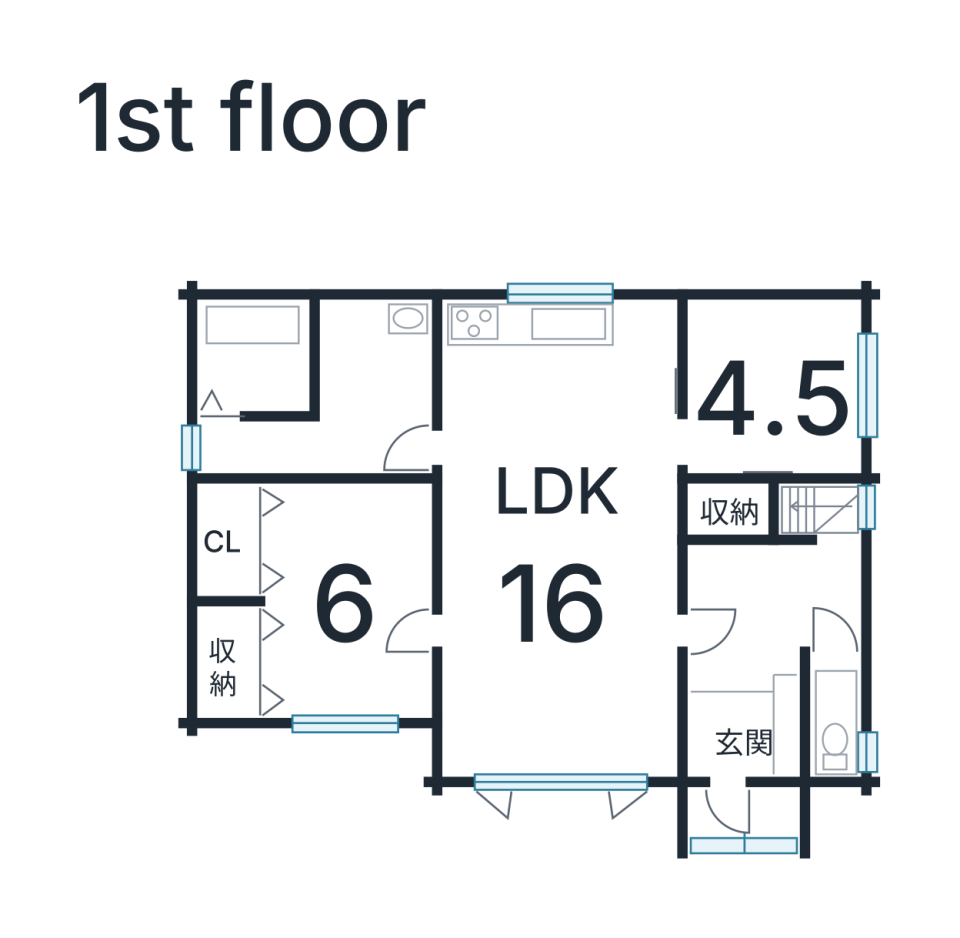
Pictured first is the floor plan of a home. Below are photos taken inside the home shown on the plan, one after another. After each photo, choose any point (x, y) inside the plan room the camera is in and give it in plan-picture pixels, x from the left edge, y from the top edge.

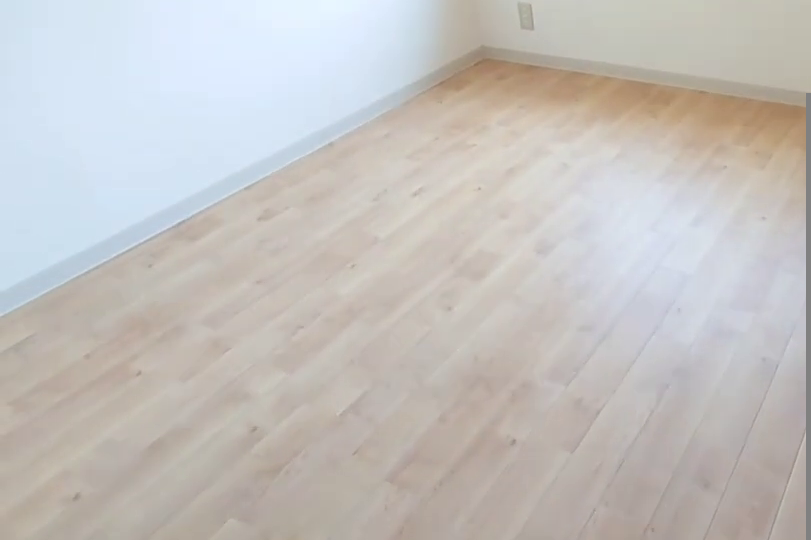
(769, 394)
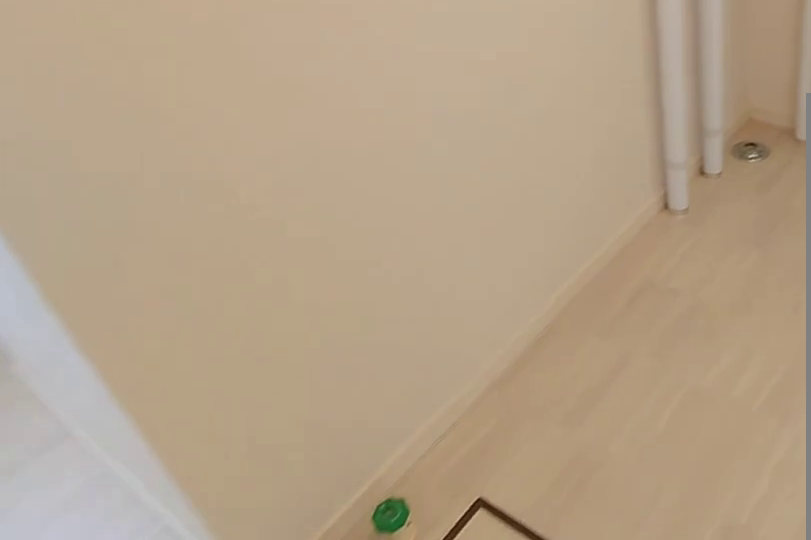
(368, 399)
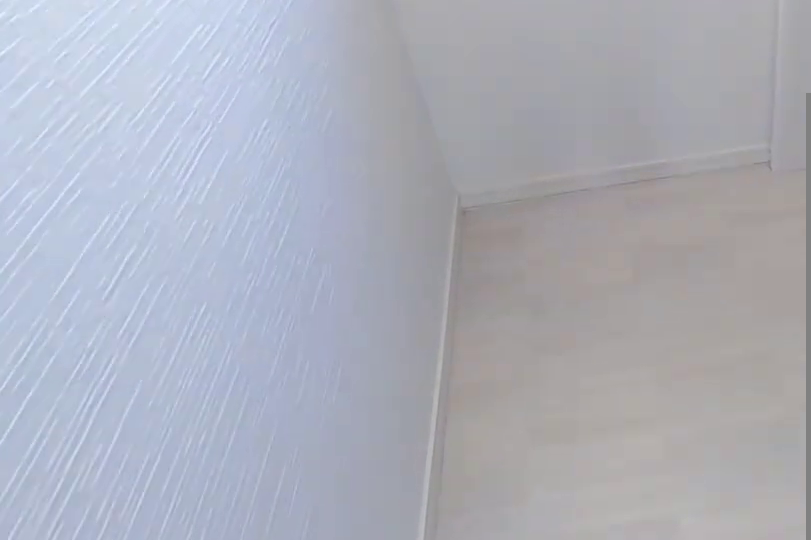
(368, 399)
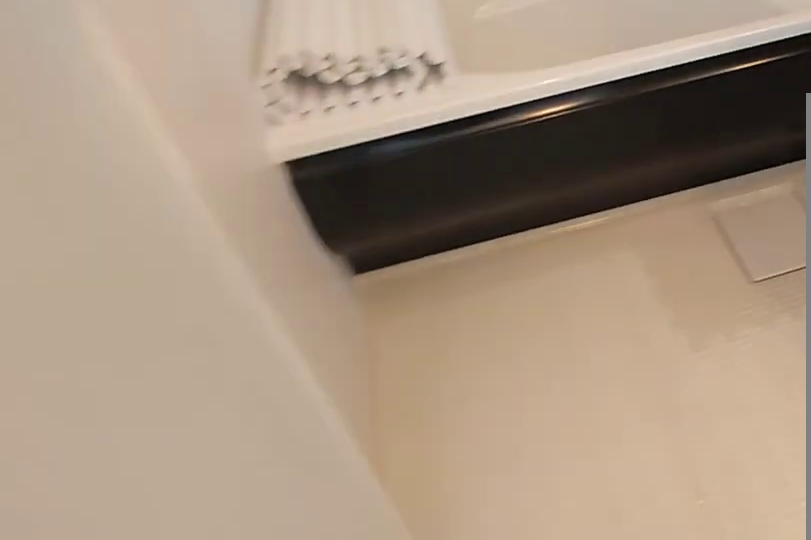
(254, 362)
